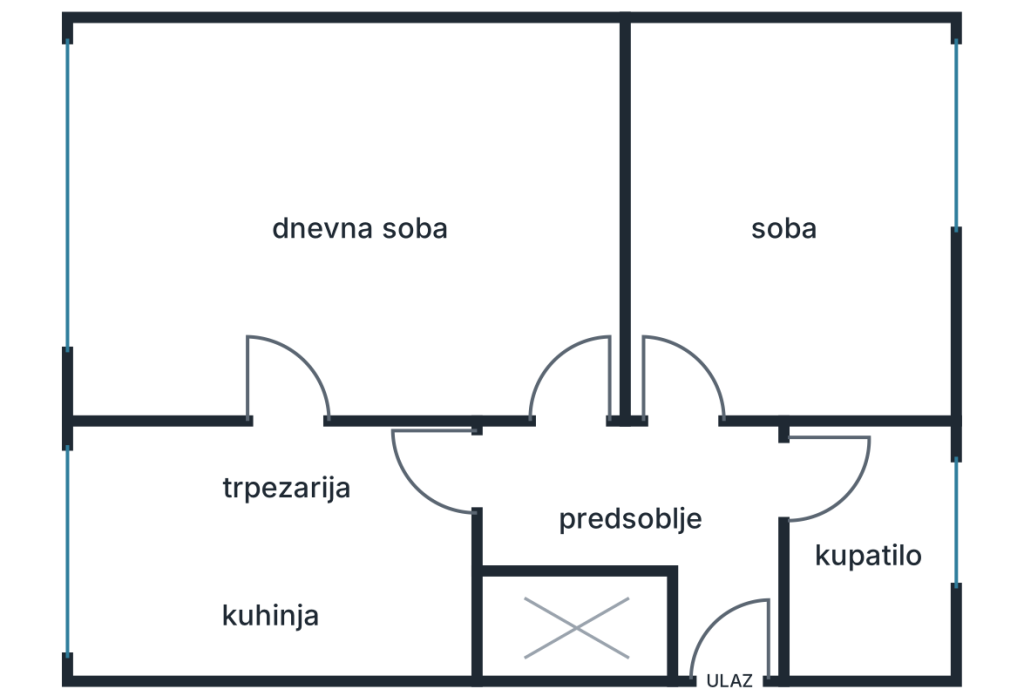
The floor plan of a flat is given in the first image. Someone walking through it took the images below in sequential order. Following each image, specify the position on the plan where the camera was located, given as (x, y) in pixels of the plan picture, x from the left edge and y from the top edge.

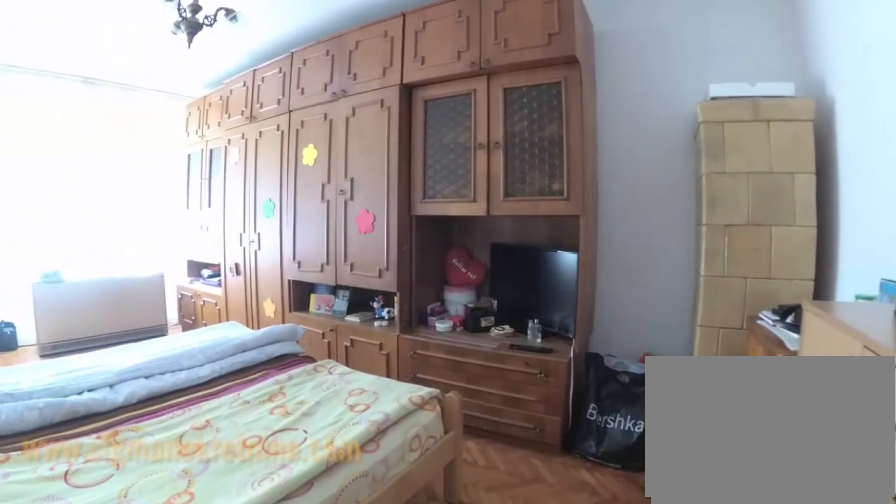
(579, 394)
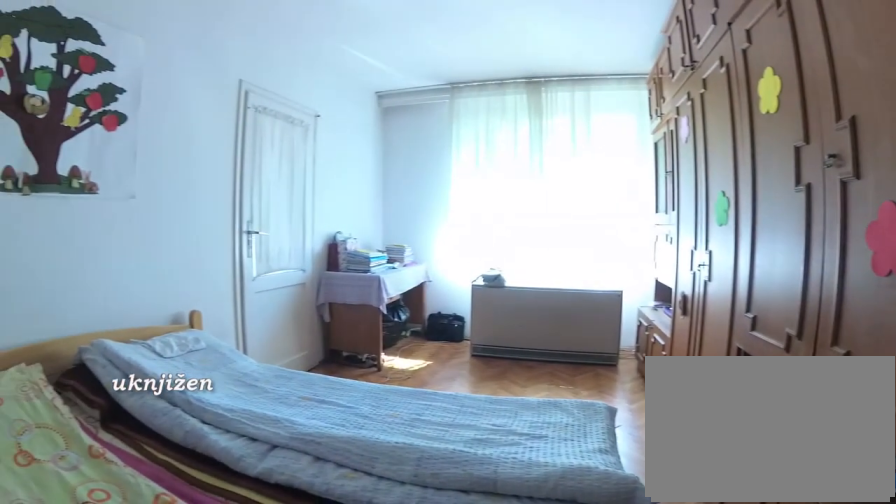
(562, 183)
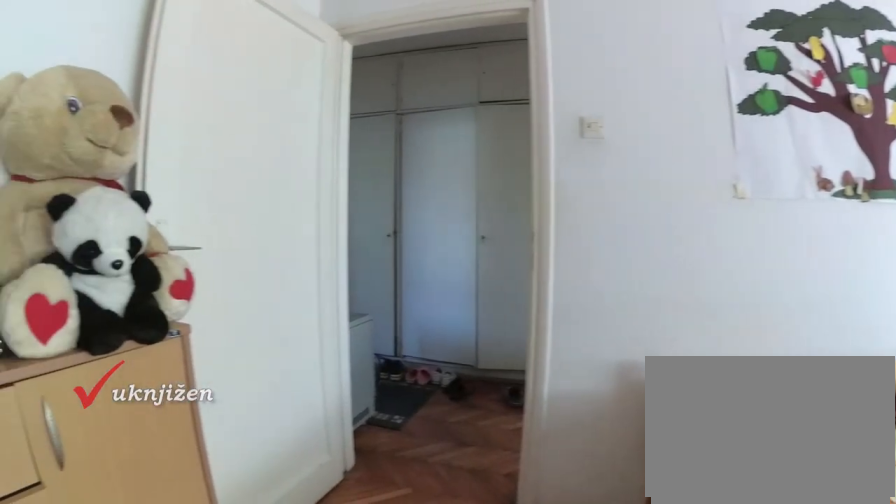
(536, 176)
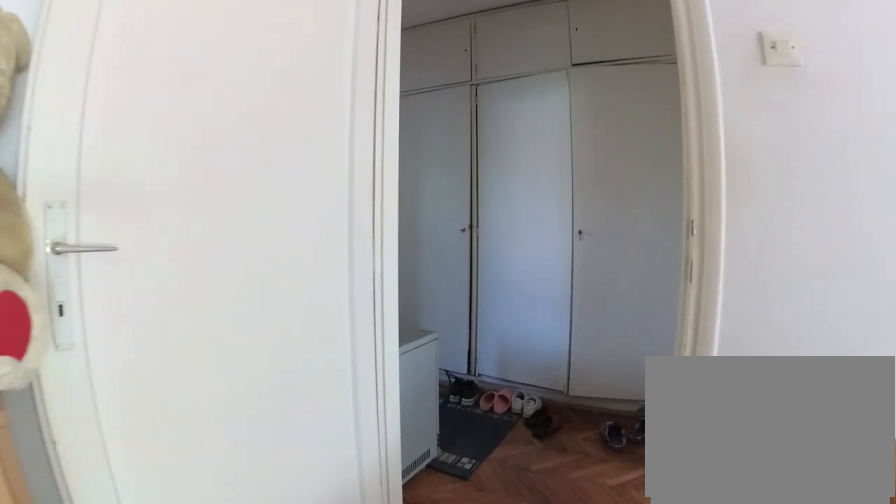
(560, 246)
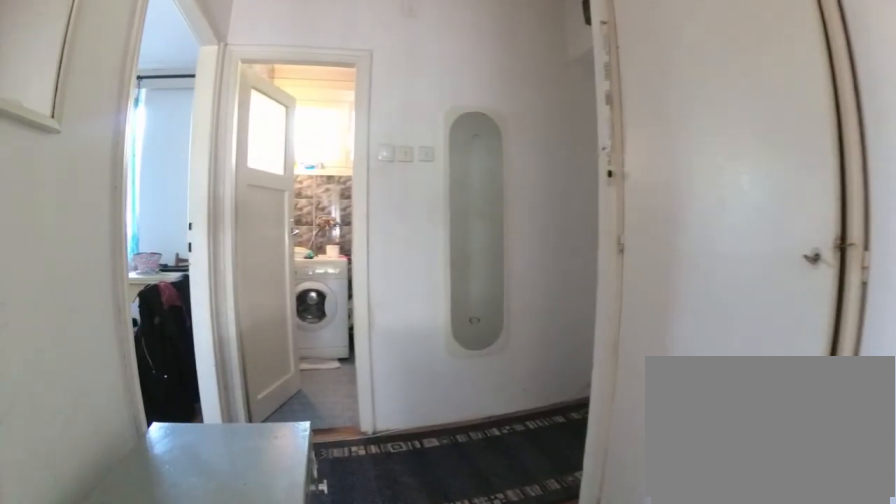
(539, 471)
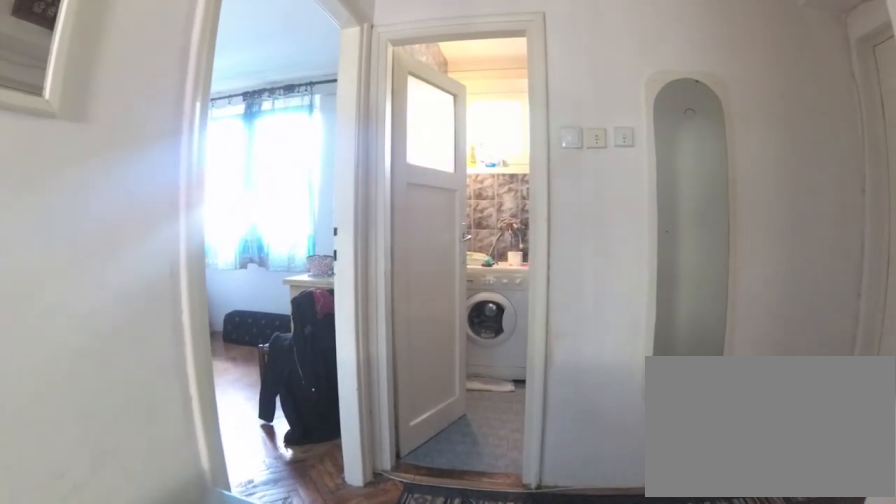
(582, 507)
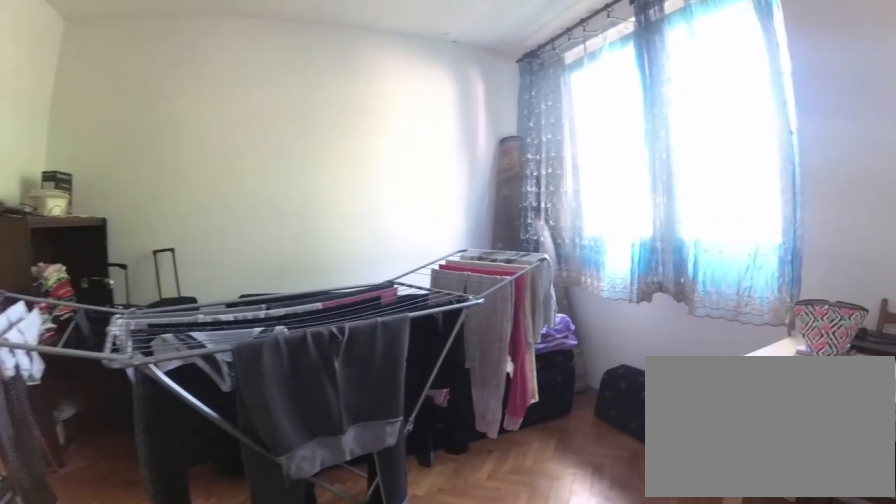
(688, 402)
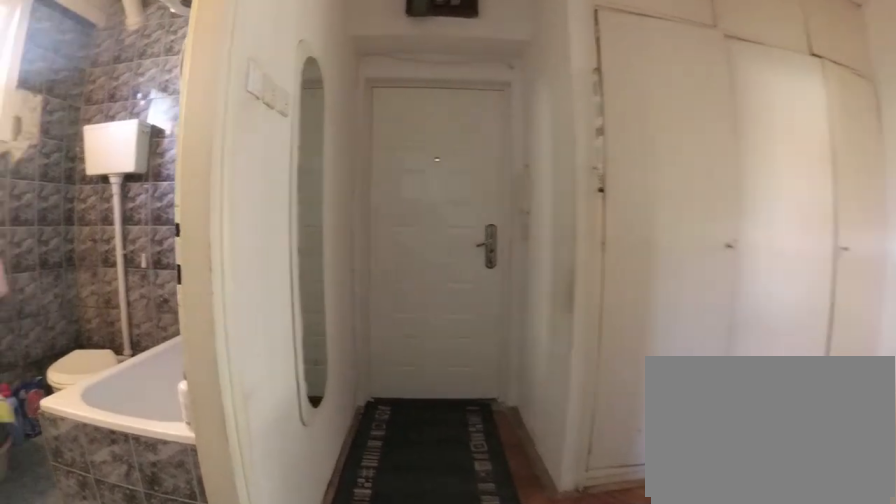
(711, 381)
